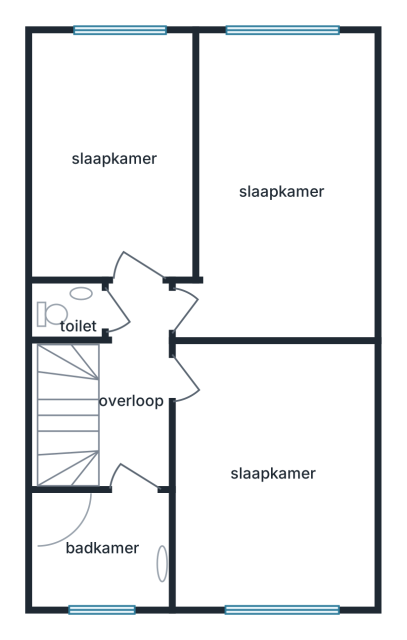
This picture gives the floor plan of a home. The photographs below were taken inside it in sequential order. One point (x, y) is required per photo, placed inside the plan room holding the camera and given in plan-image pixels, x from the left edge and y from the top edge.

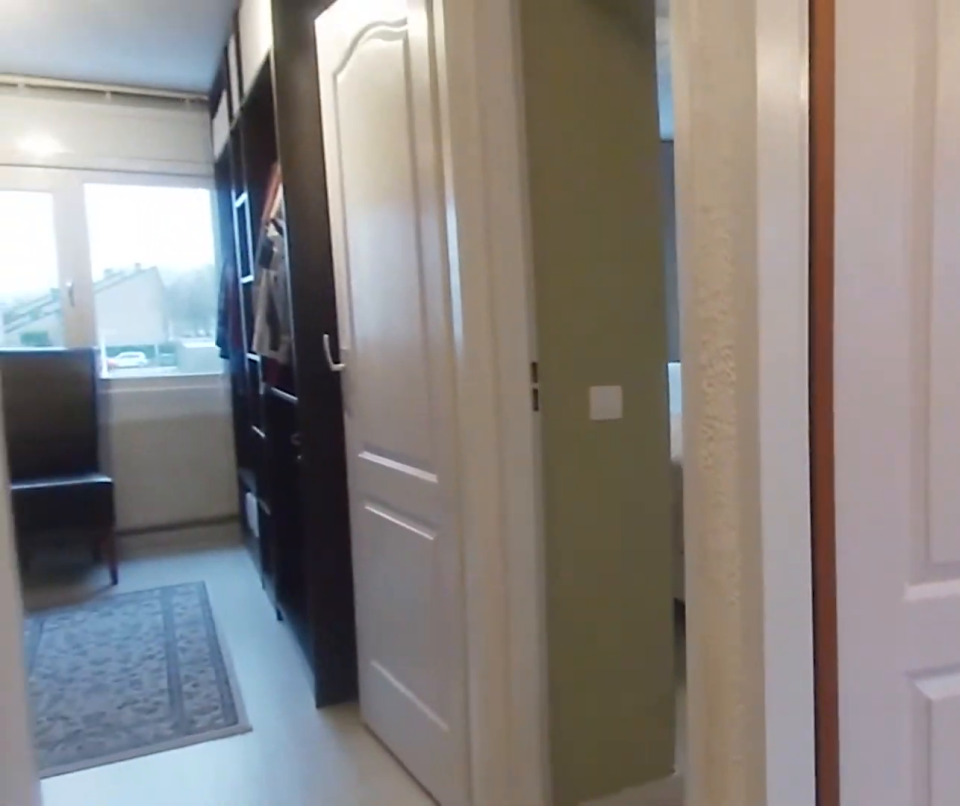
(133, 388)
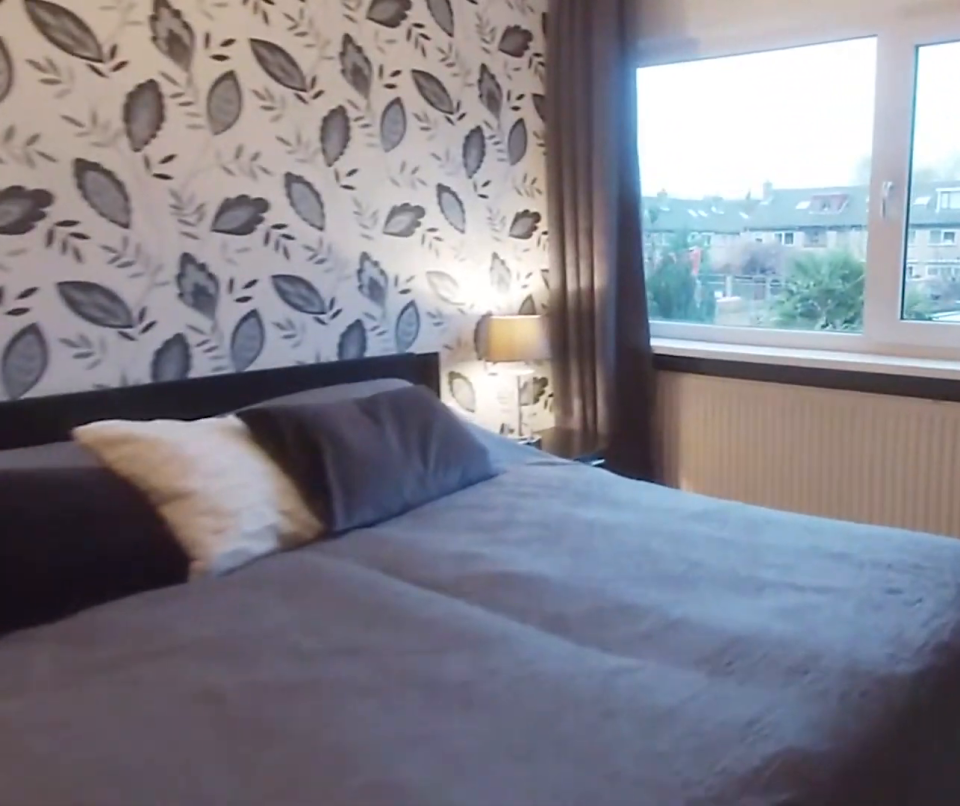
(273, 473)
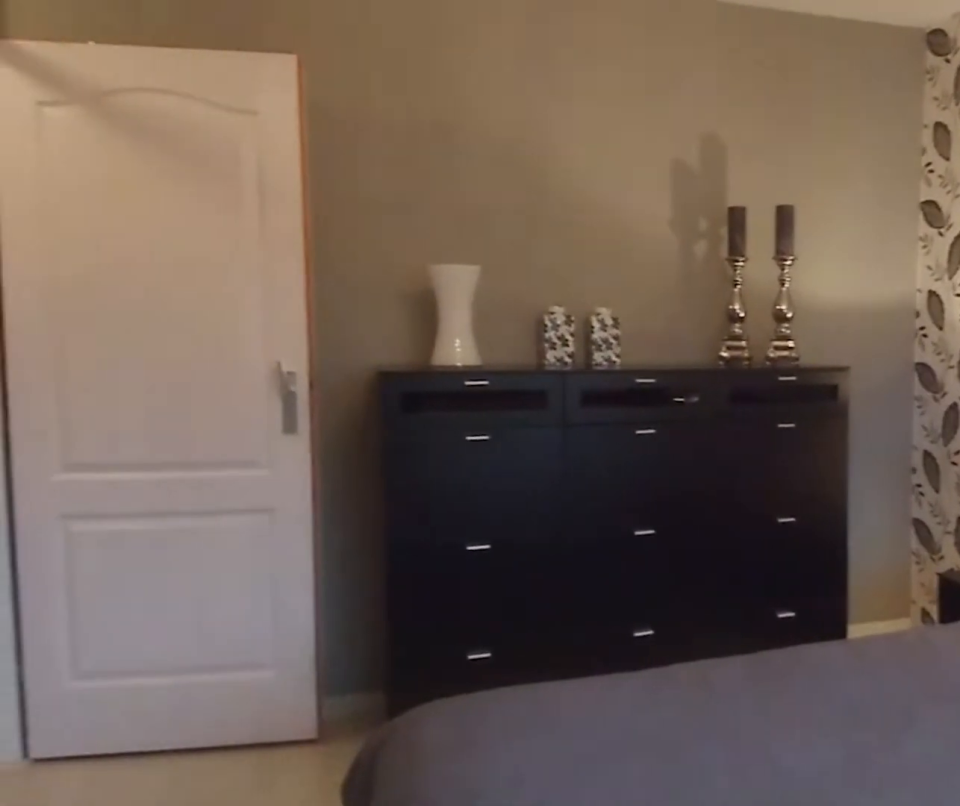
(273, 473)
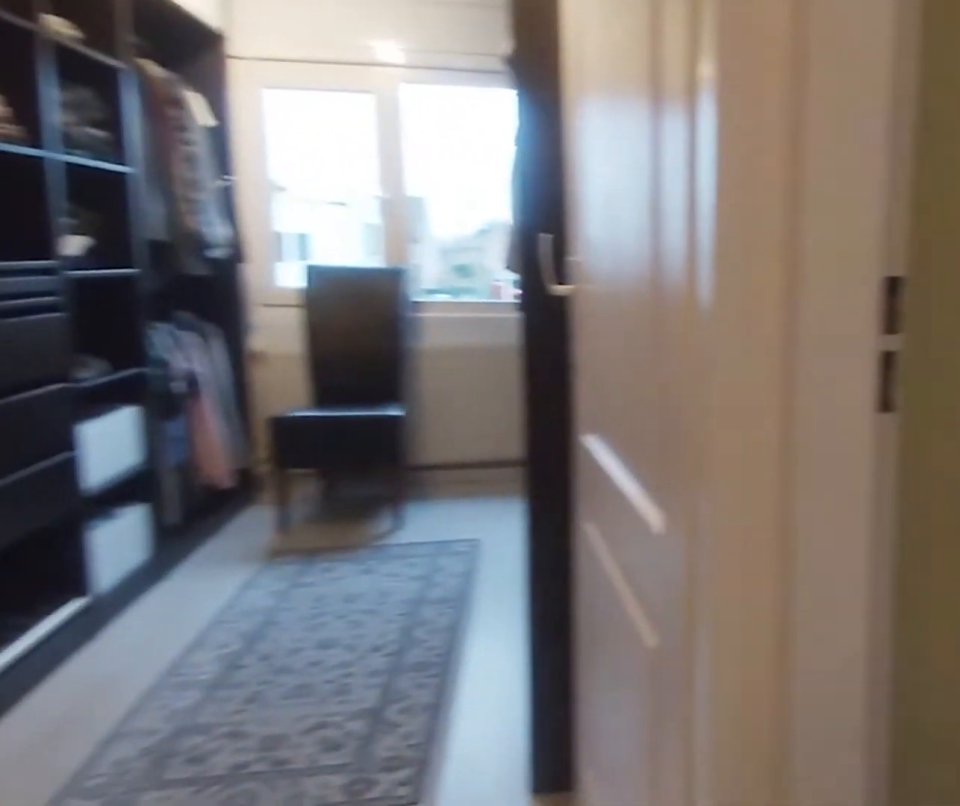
(133, 389)
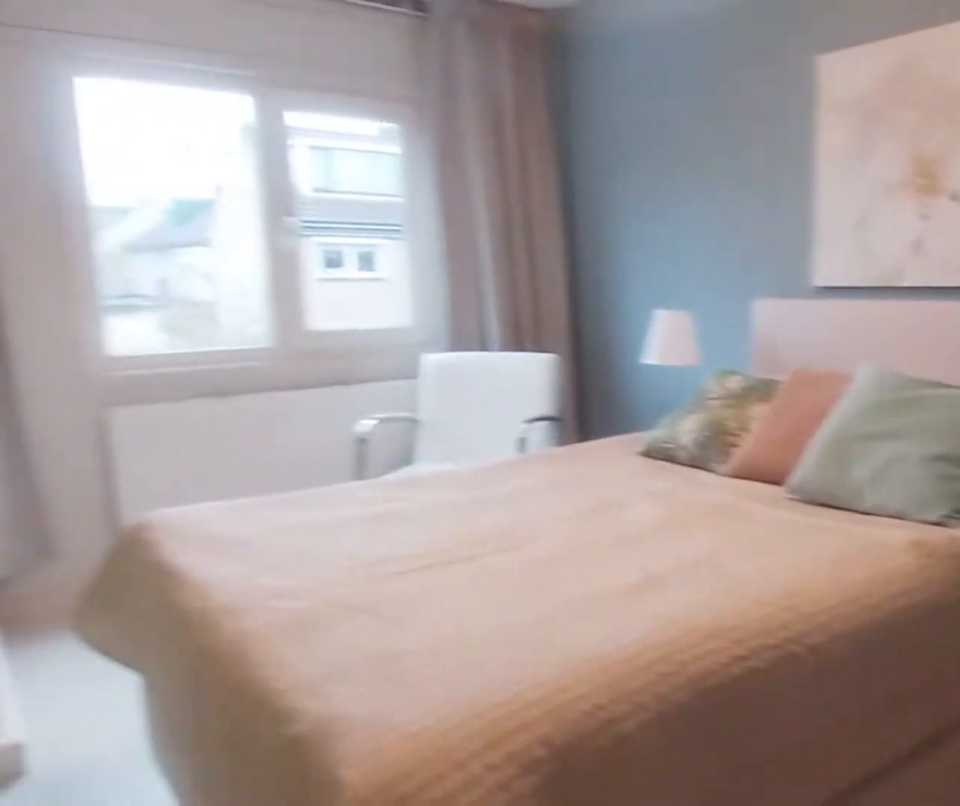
(316, 305)
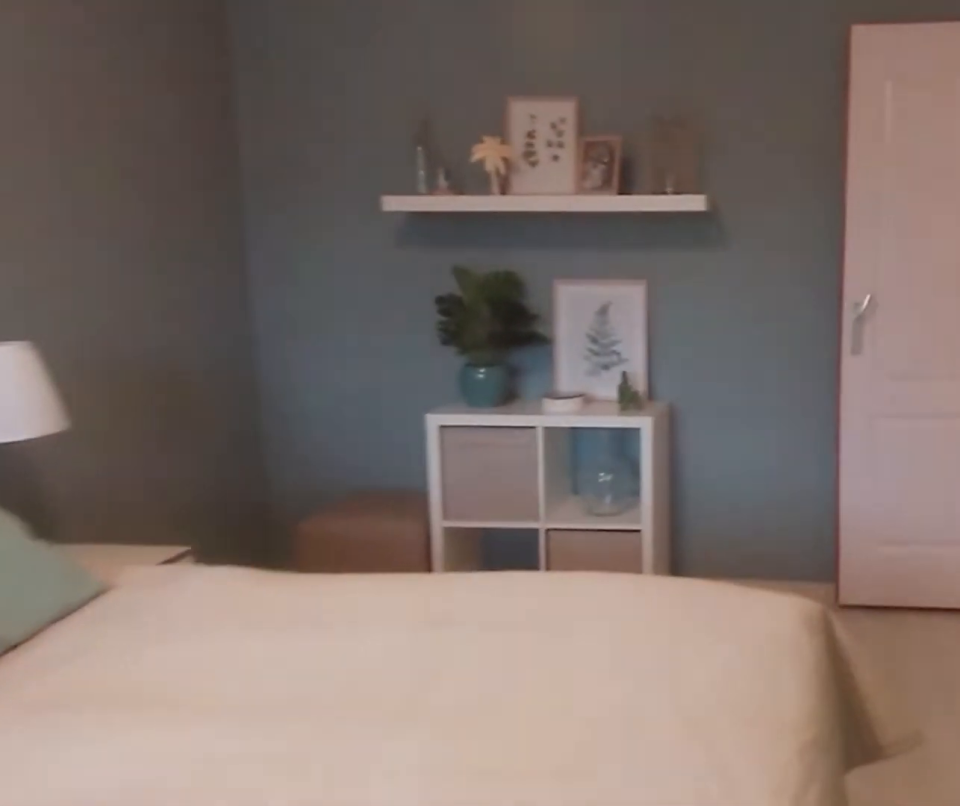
(316, 305)
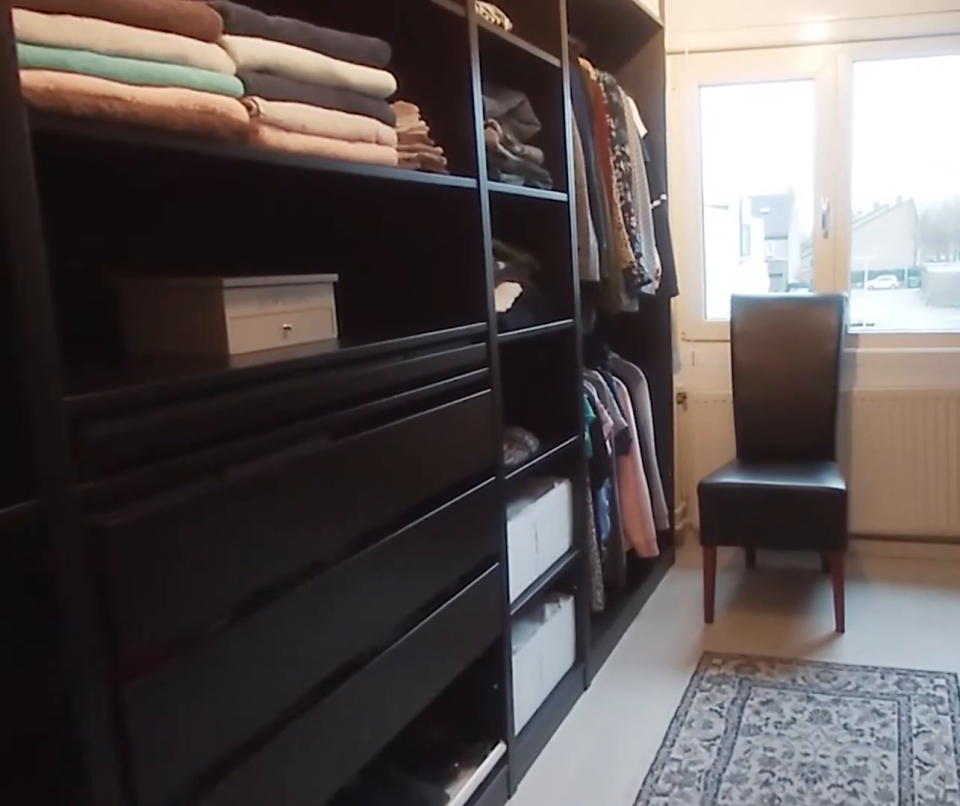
(114, 157)
